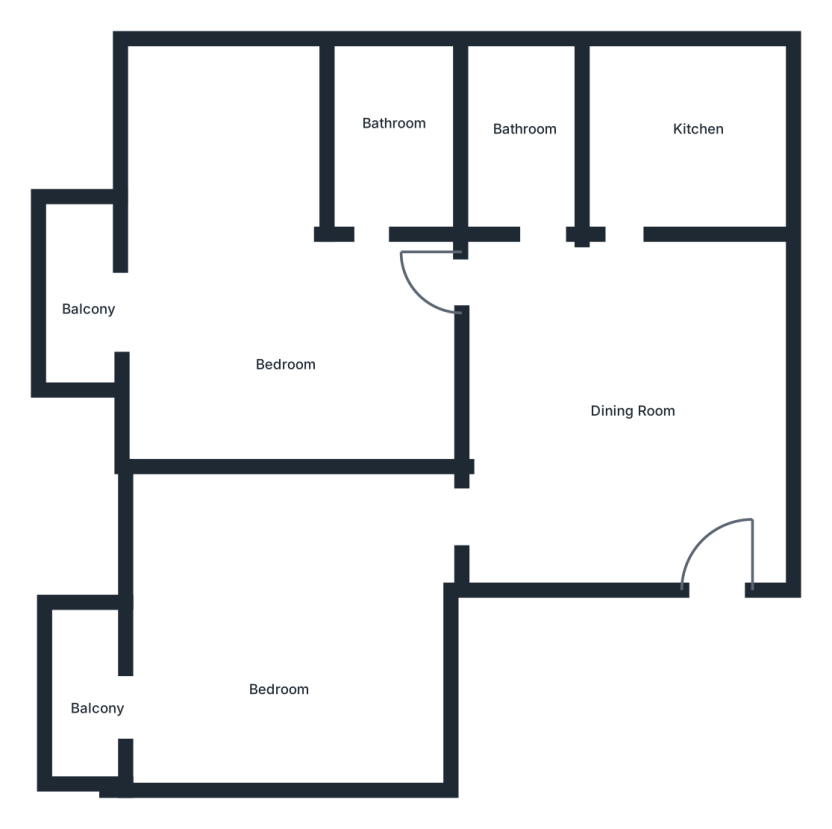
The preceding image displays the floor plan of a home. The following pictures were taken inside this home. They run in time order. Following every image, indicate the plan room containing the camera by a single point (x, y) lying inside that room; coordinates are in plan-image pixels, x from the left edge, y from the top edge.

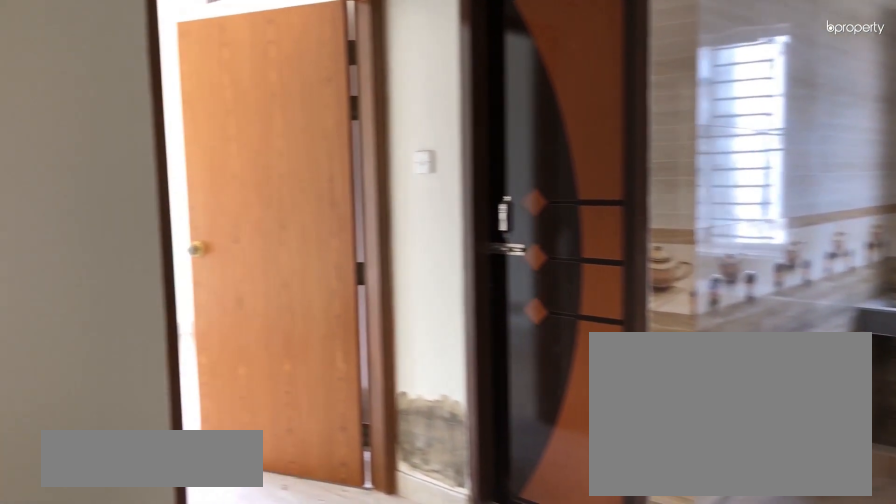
(615, 394)
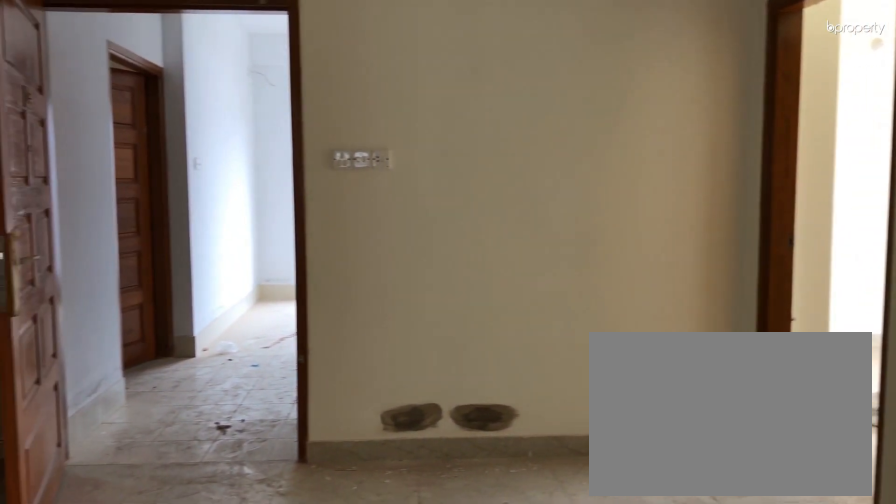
(609, 362)
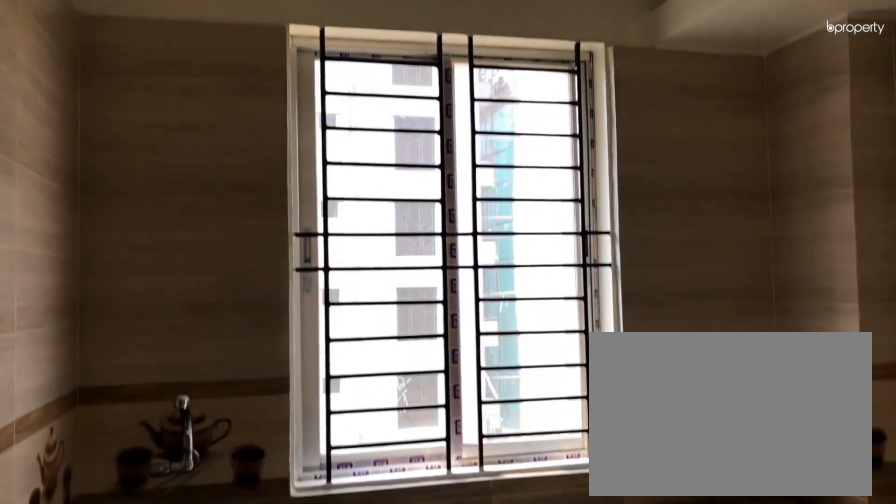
(663, 155)
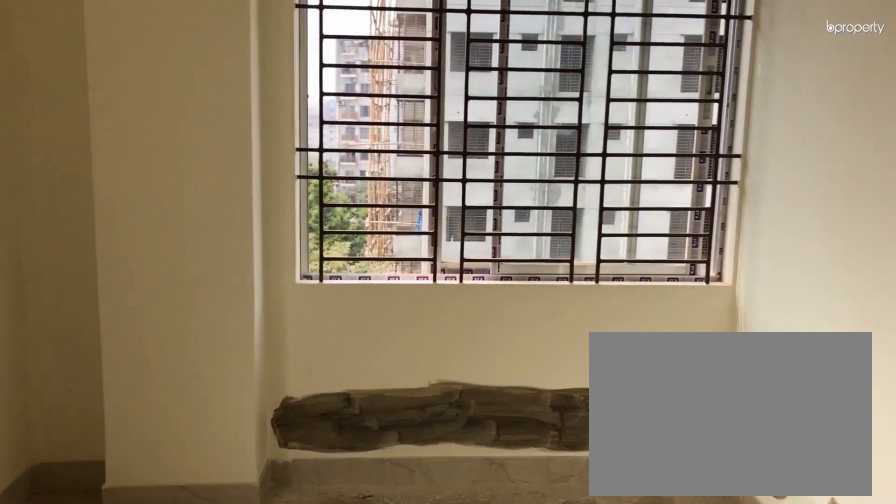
(279, 294)
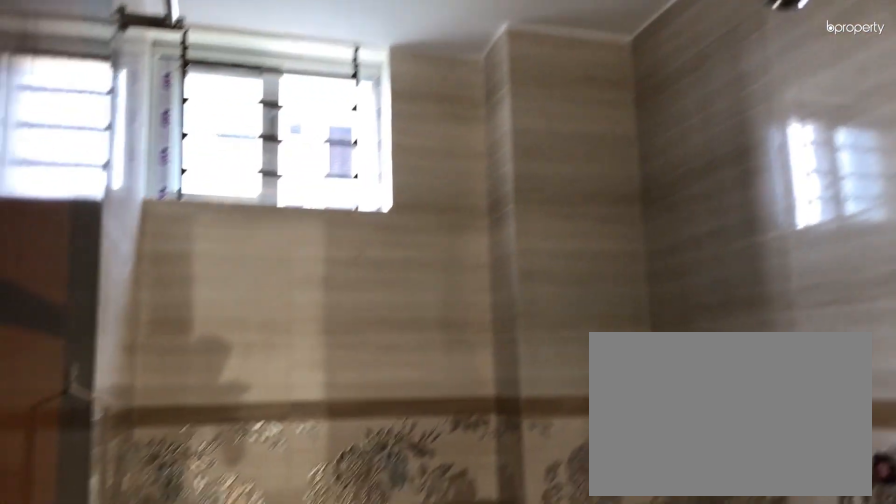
(389, 128)
